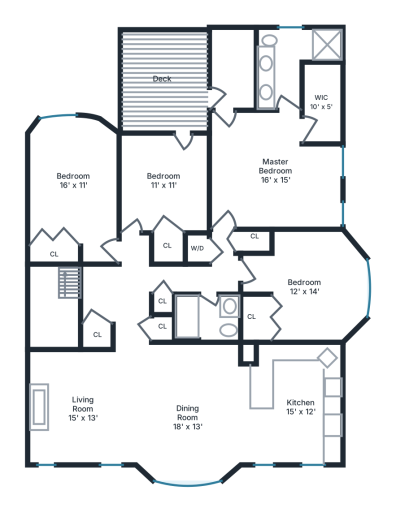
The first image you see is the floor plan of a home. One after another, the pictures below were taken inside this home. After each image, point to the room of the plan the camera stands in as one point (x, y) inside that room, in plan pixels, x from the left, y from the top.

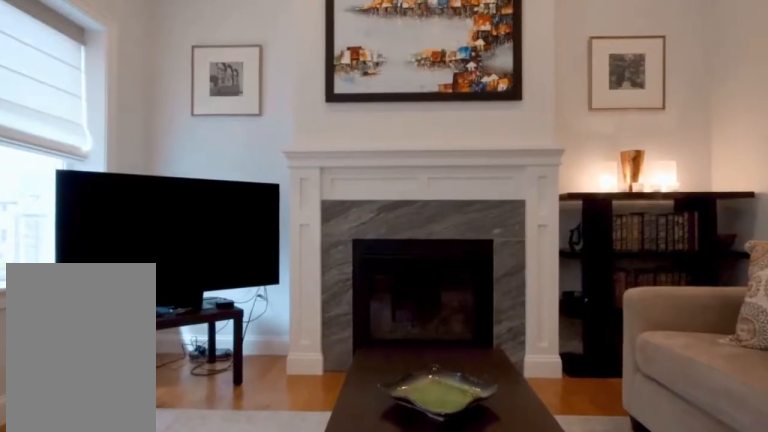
(95, 406)
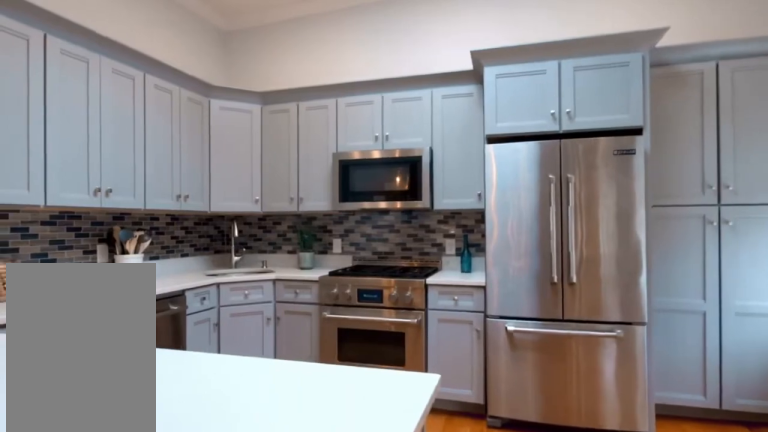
(291, 417)
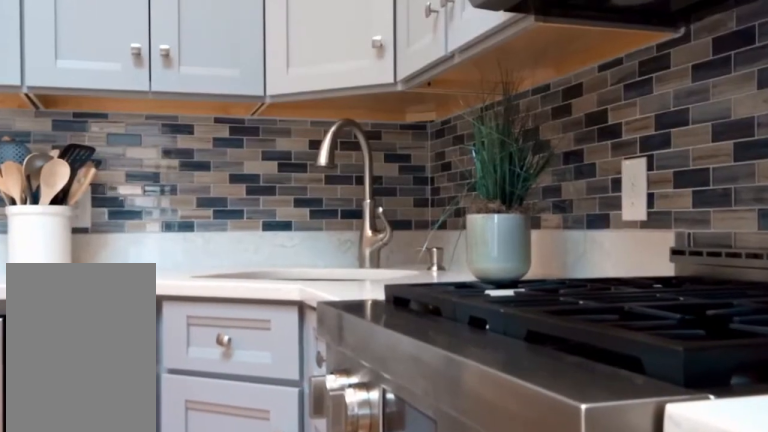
(290, 417)
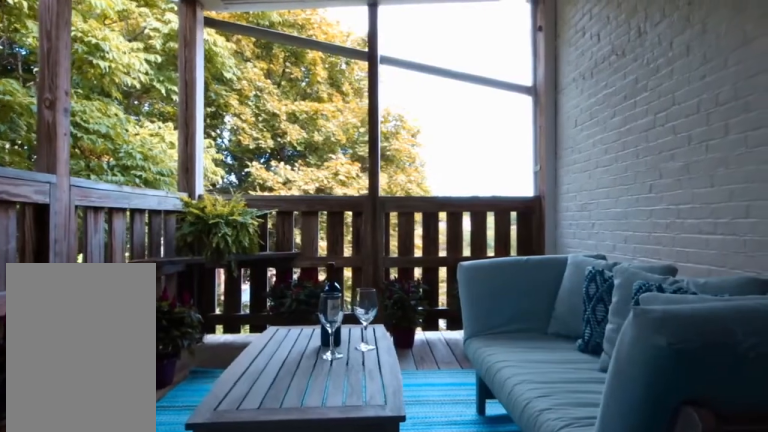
(164, 81)
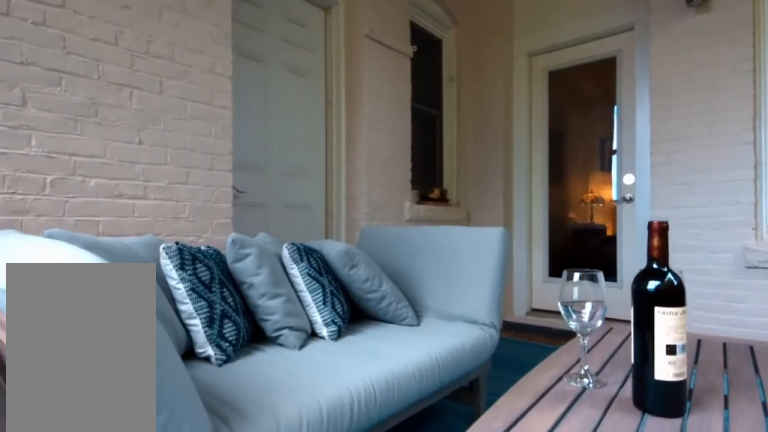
(164, 81)
